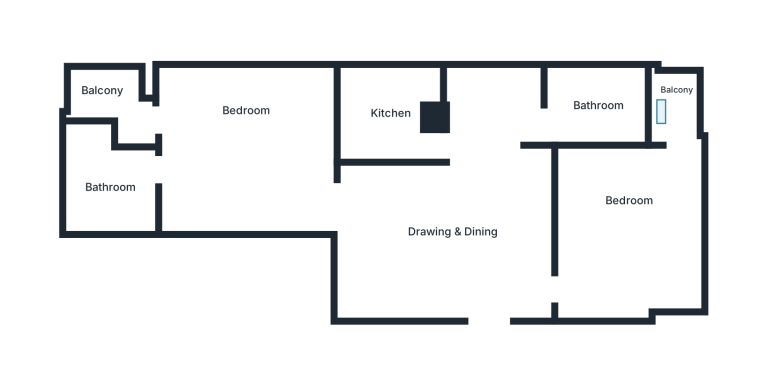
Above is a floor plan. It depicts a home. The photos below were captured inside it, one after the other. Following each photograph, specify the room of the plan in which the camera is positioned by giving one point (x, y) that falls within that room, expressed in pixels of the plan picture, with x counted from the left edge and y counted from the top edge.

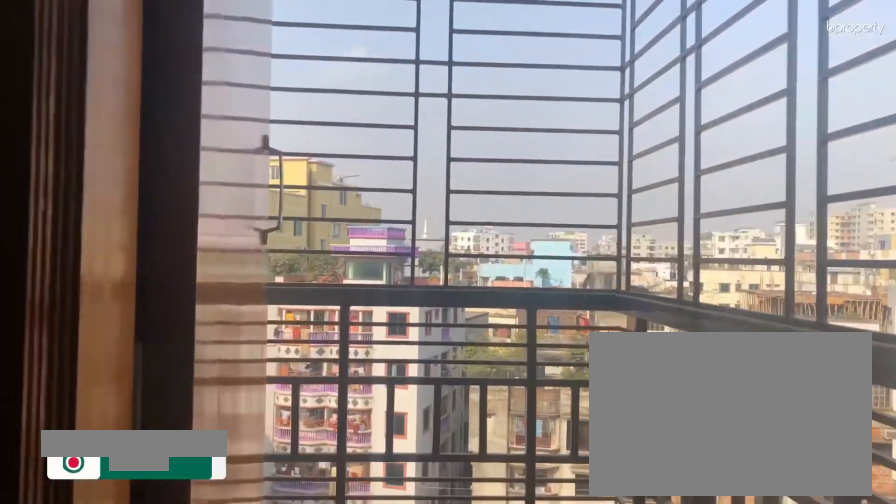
(678, 99)
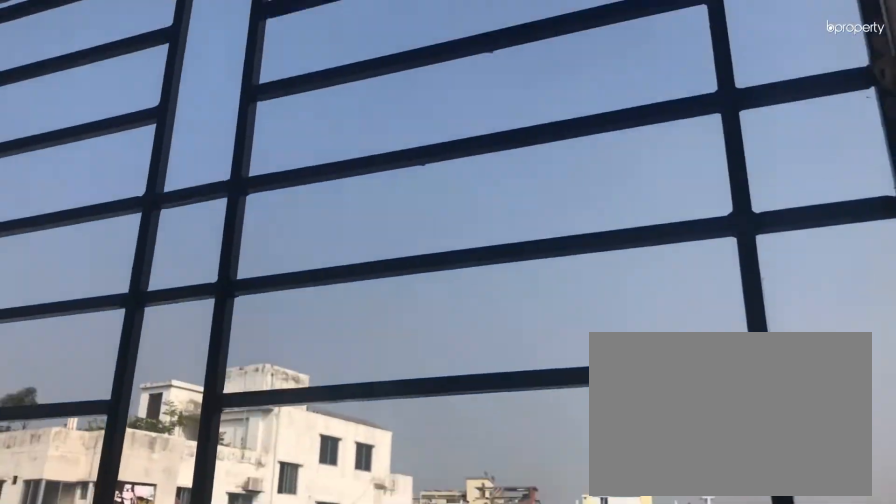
(678, 99)
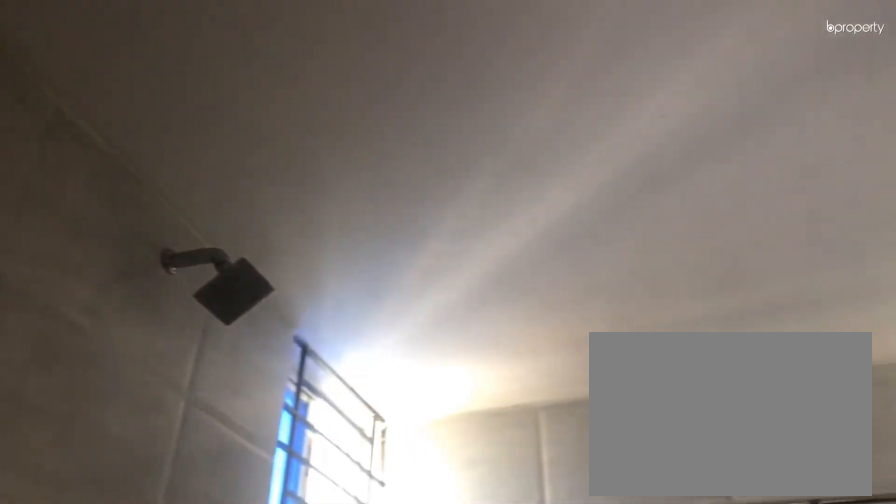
(602, 101)
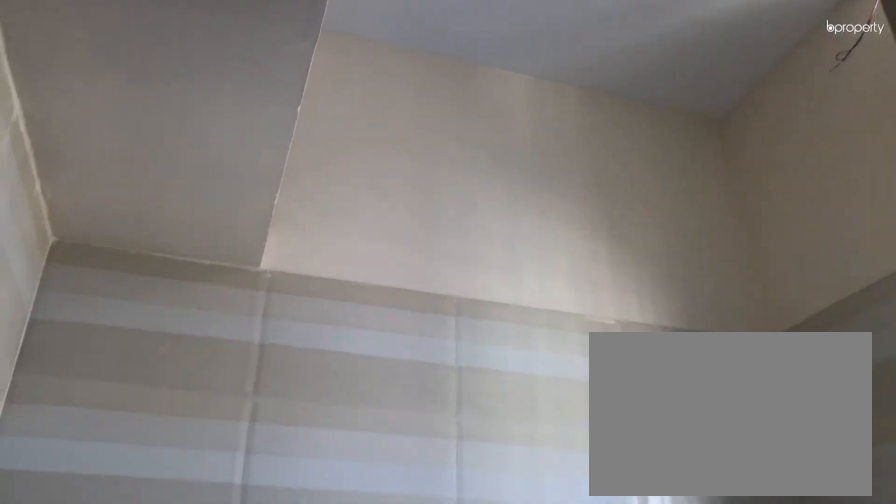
(388, 113)
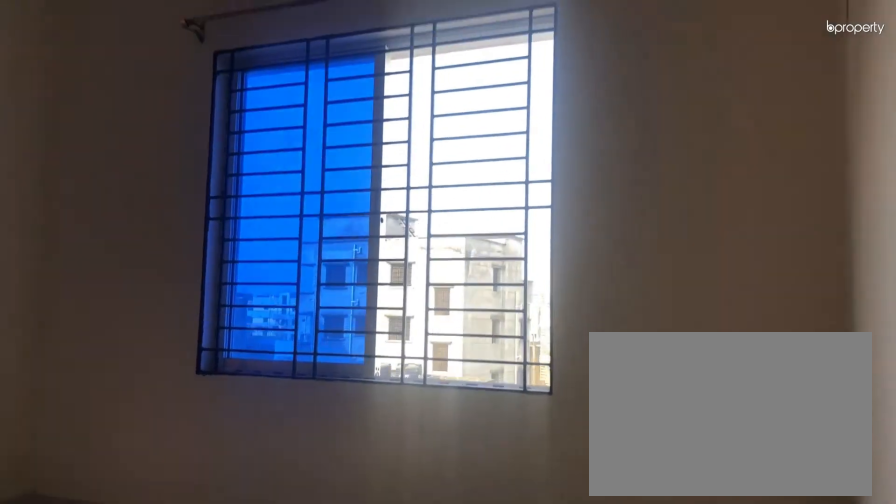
(239, 149)
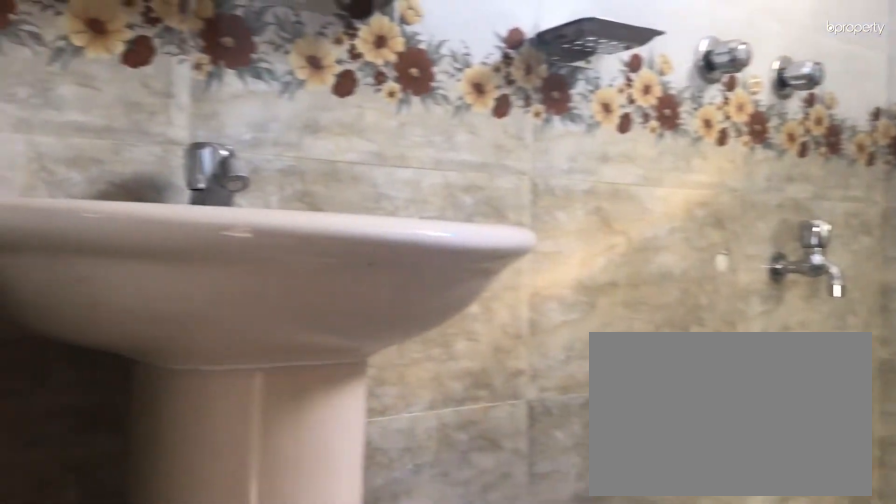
(107, 186)
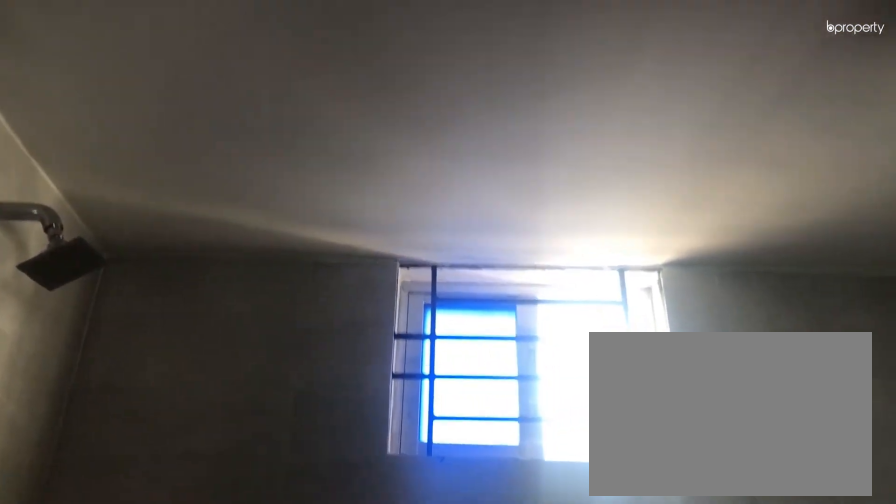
(107, 186)
